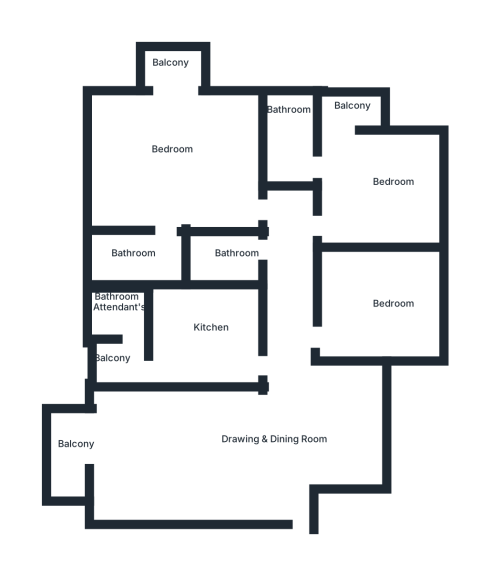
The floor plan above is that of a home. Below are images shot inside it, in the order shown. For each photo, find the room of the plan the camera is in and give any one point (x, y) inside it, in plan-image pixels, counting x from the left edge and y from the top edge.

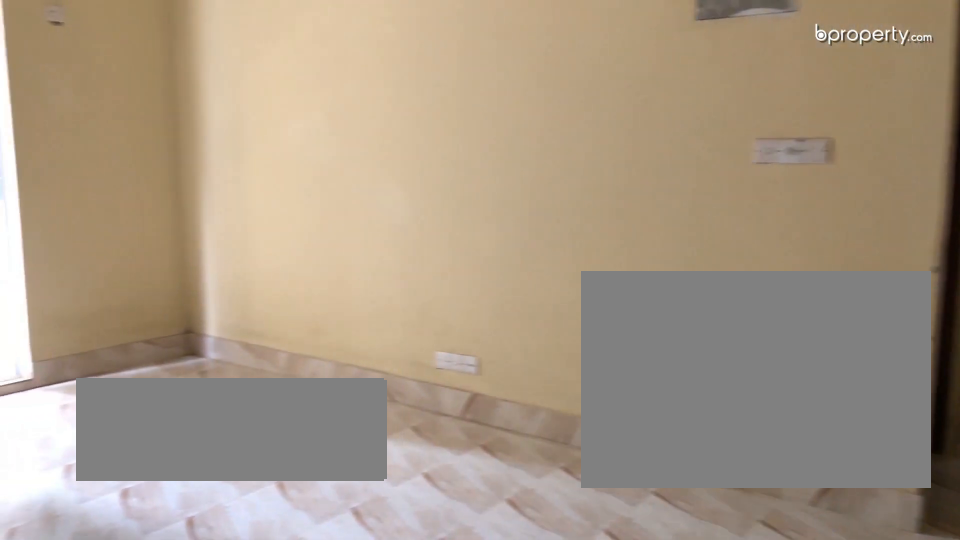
(276, 450)
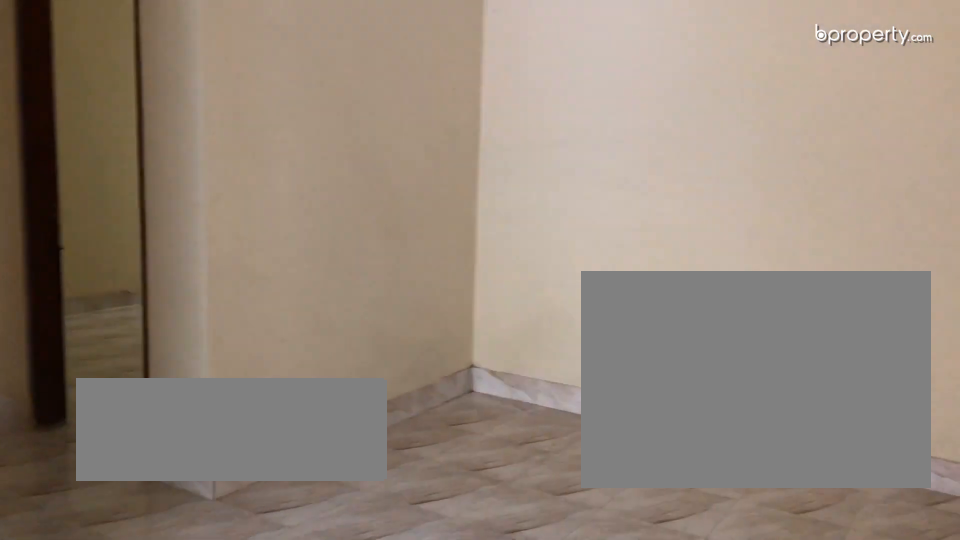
(276, 450)
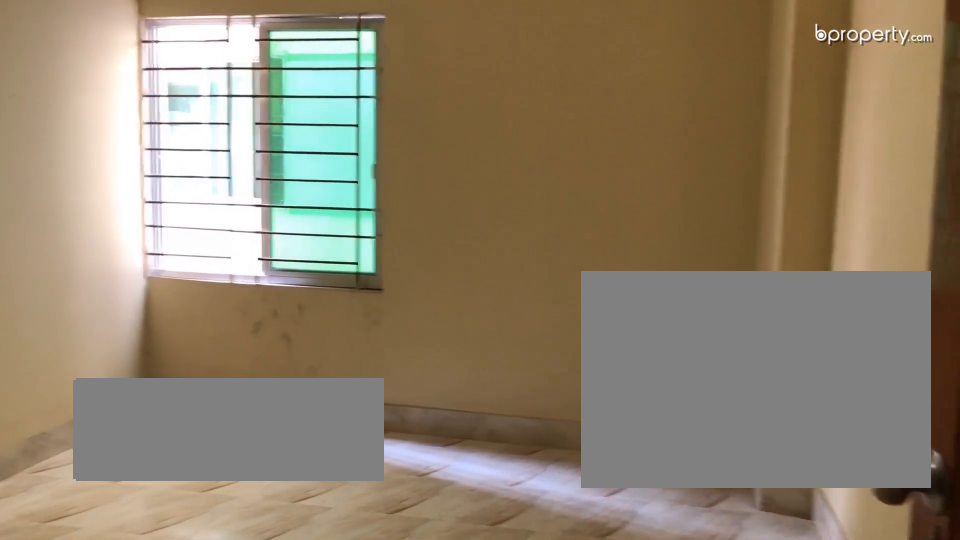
(360, 313)
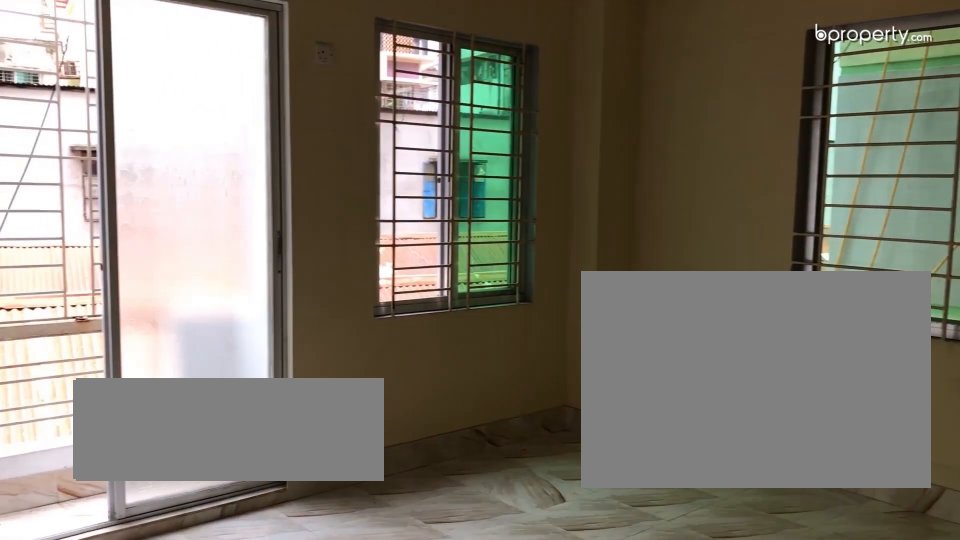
(347, 177)
